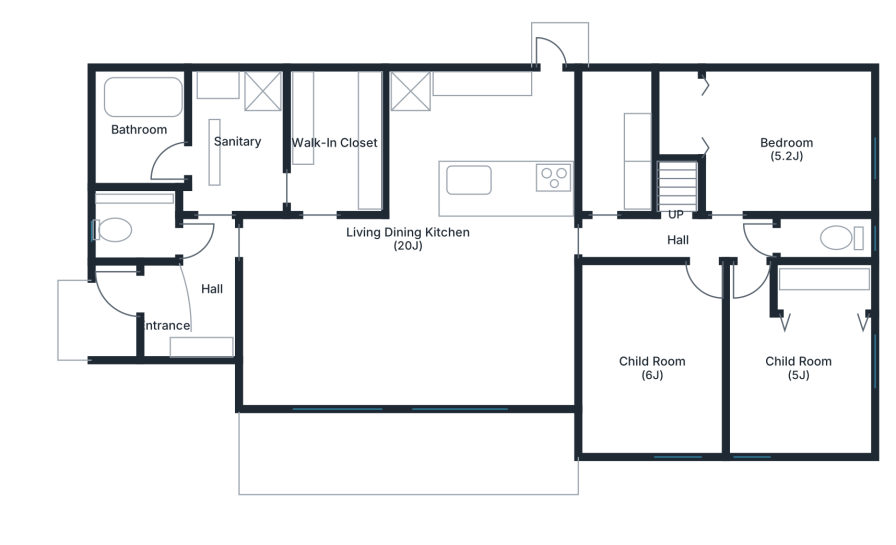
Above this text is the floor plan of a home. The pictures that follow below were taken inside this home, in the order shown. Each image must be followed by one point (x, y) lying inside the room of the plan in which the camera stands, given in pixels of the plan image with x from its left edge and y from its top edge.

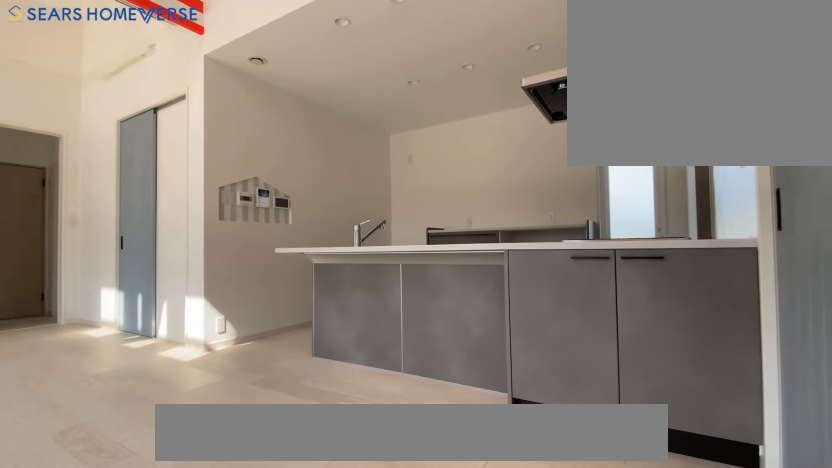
(493, 132)
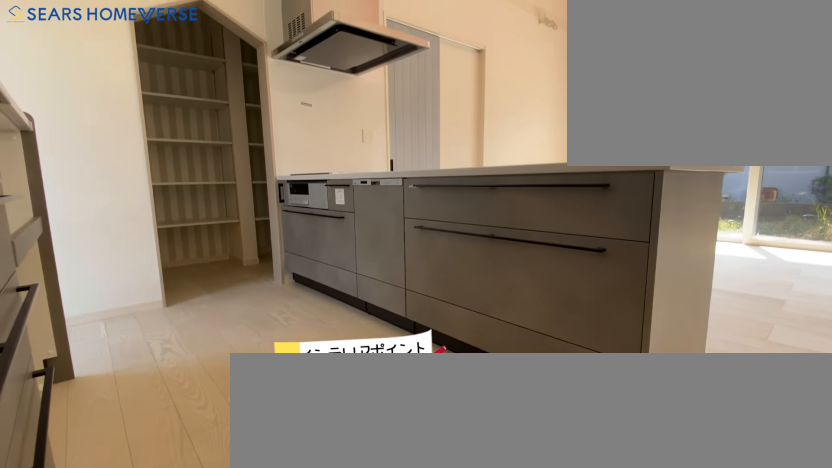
(493, 132)
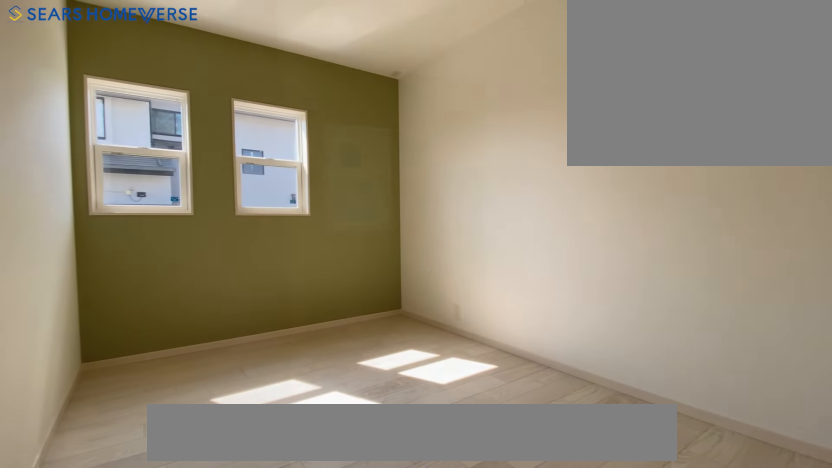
(651, 359)
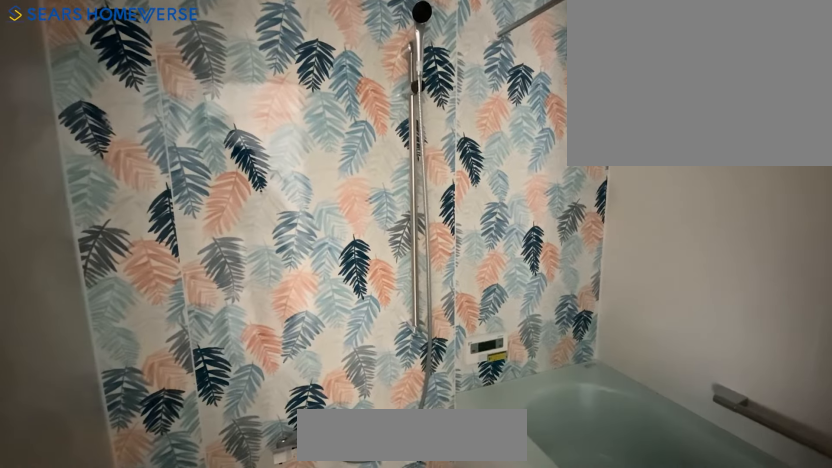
(138, 147)
